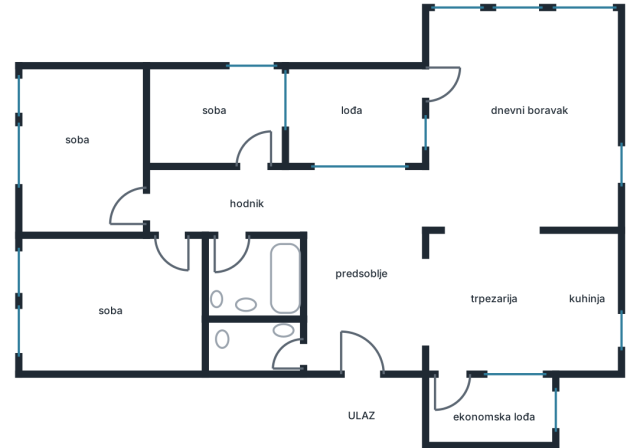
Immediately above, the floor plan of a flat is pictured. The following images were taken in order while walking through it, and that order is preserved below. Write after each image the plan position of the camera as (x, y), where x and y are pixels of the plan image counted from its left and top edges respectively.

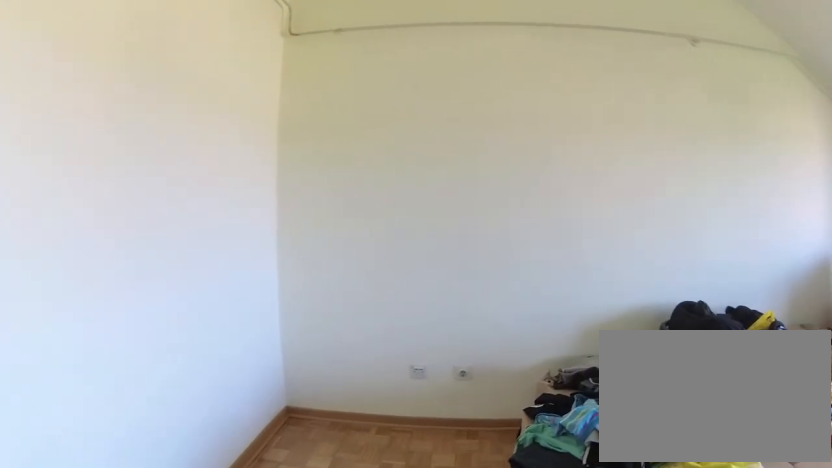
(171, 258)
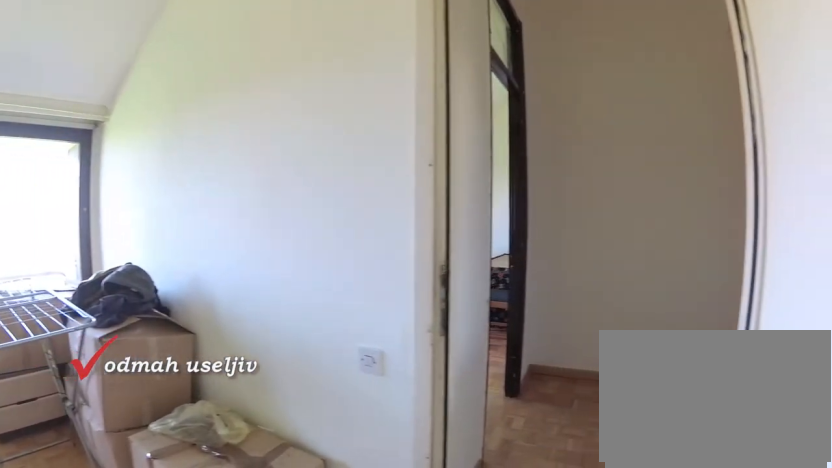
(172, 317)
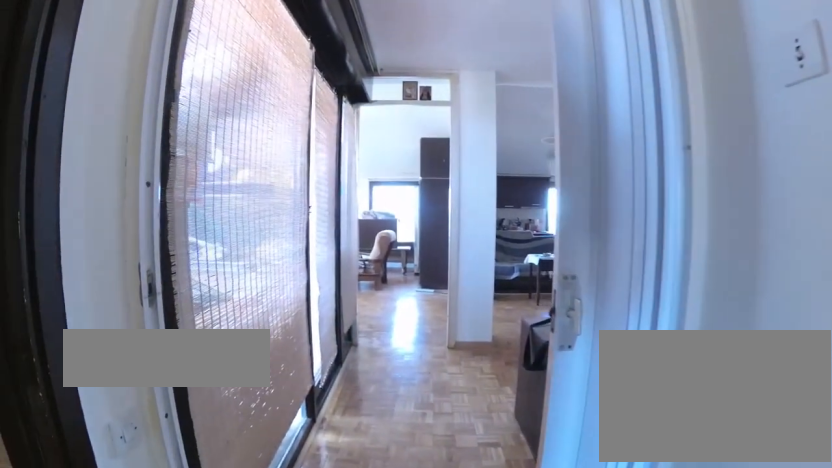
(215, 204)
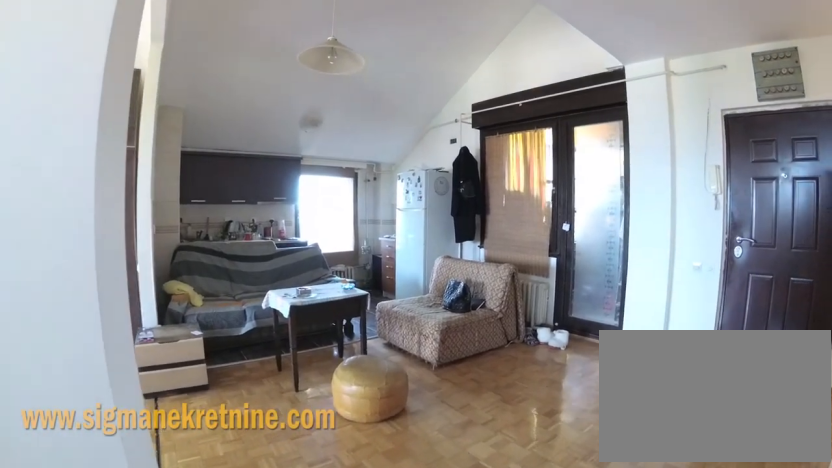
(335, 221)
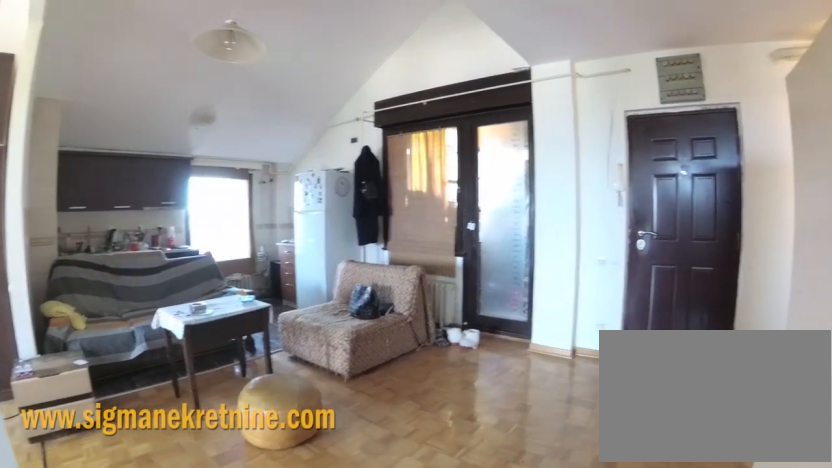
(341, 229)
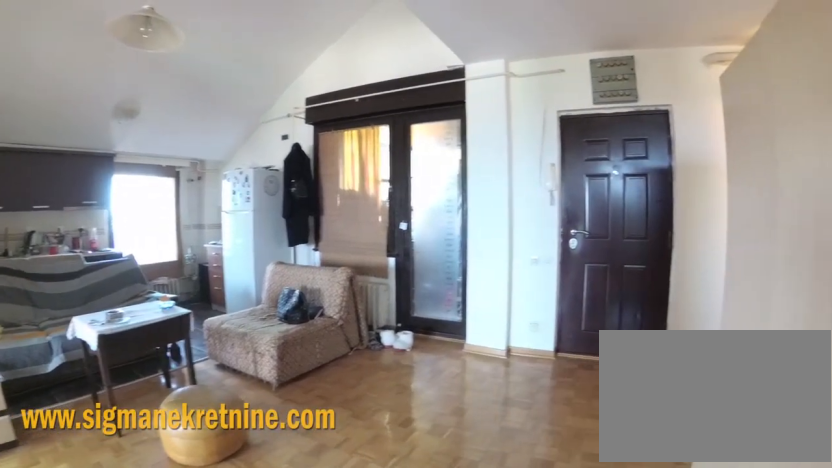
(344, 235)
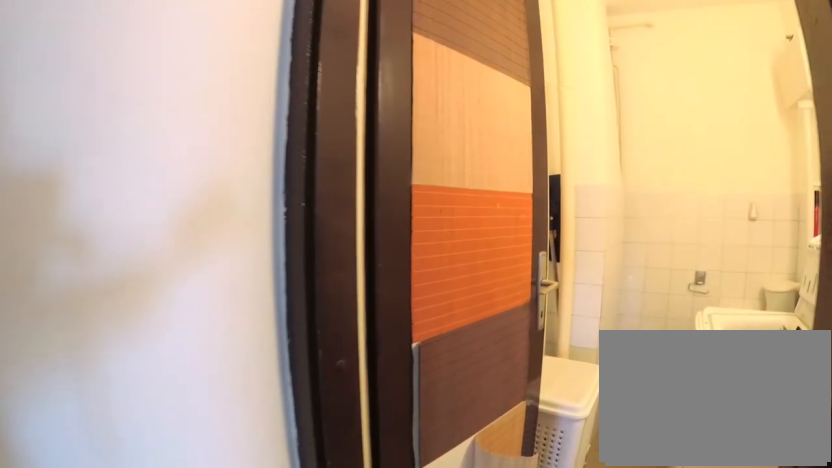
(363, 329)
